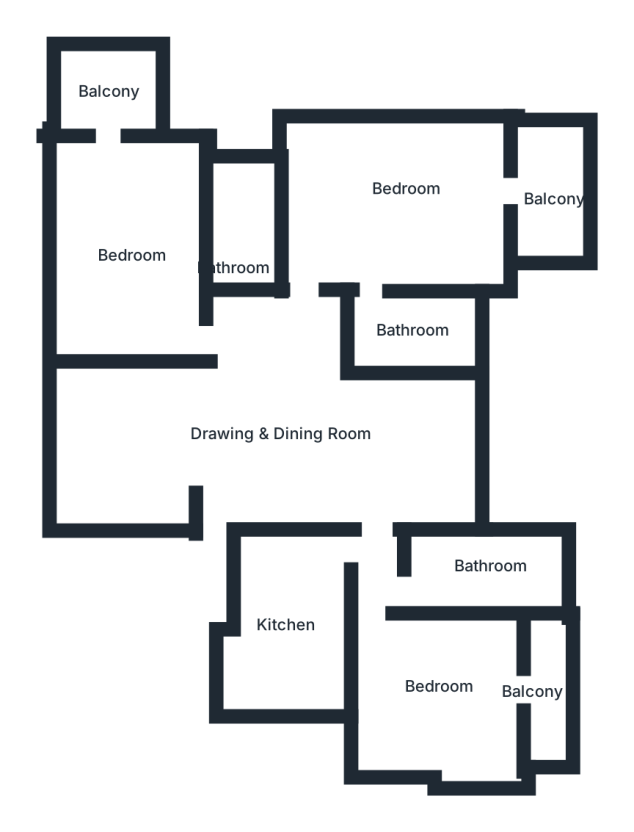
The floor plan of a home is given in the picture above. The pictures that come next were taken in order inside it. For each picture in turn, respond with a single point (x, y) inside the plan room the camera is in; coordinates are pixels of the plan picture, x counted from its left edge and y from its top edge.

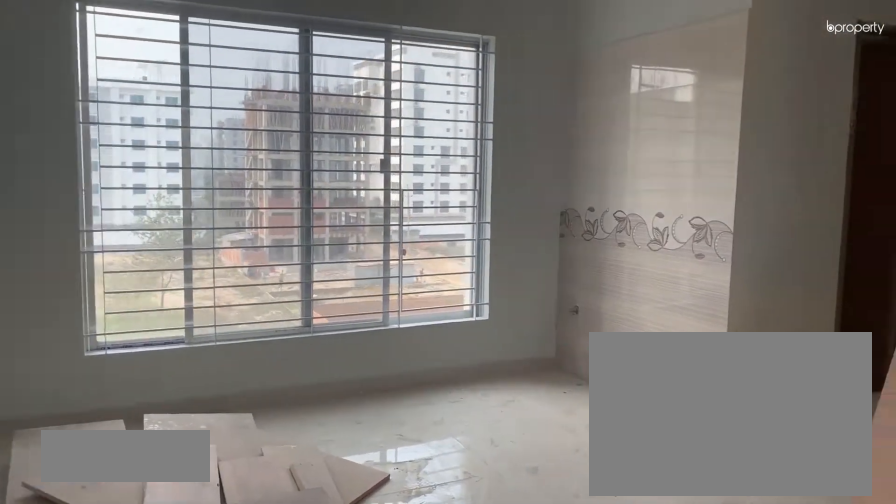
(242, 445)
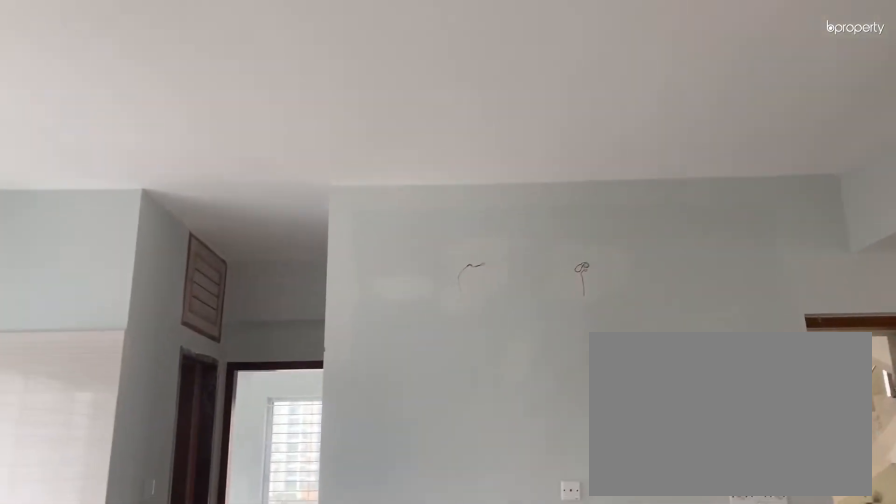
(242, 445)
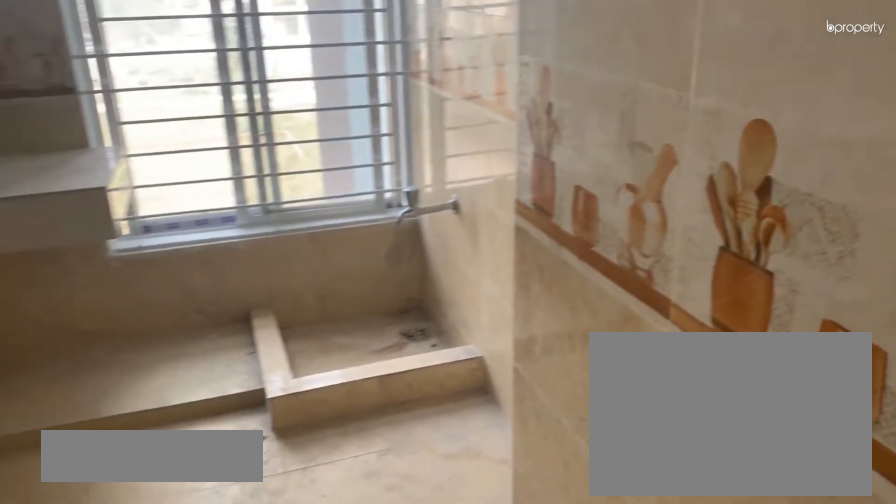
(284, 620)
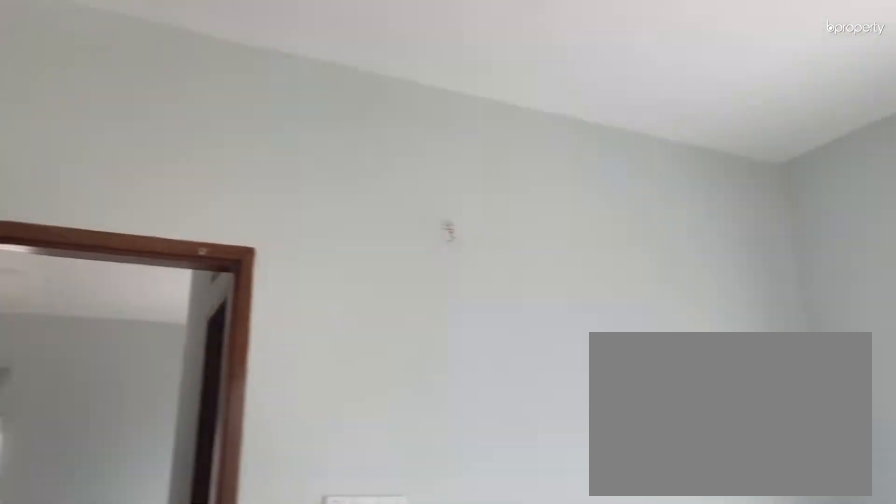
(457, 696)
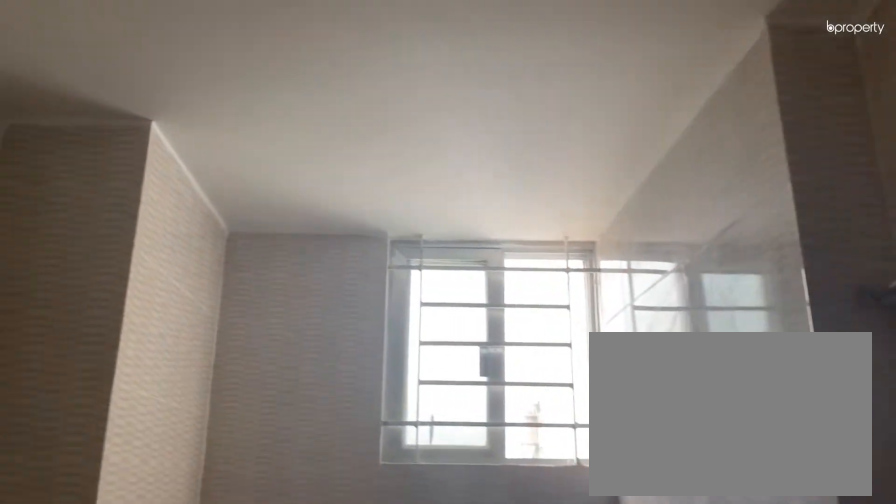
(469, 567)
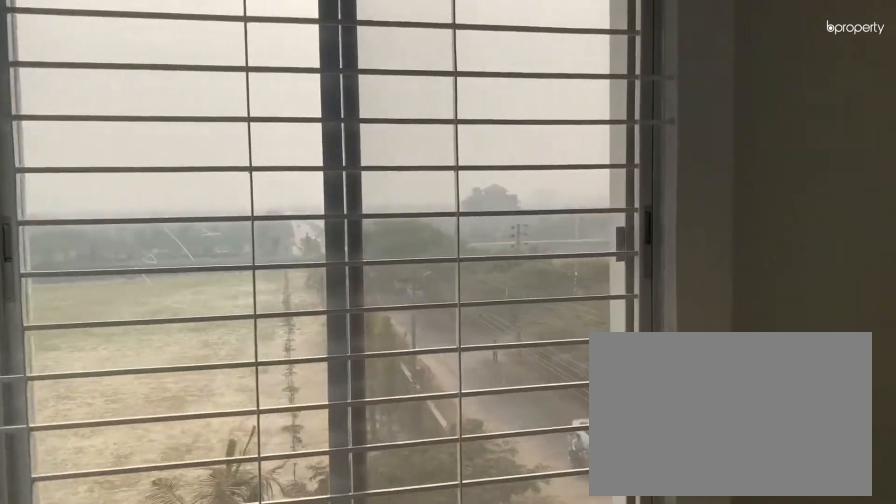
(394, 218)
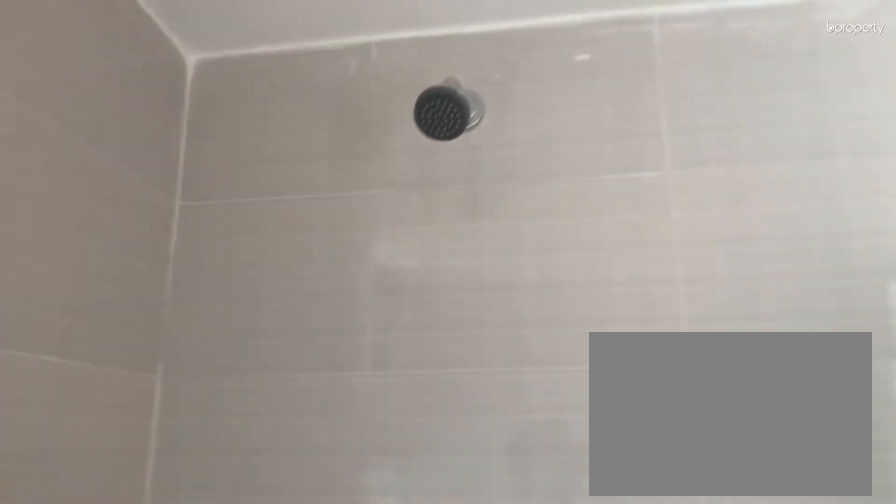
(406, 330)
